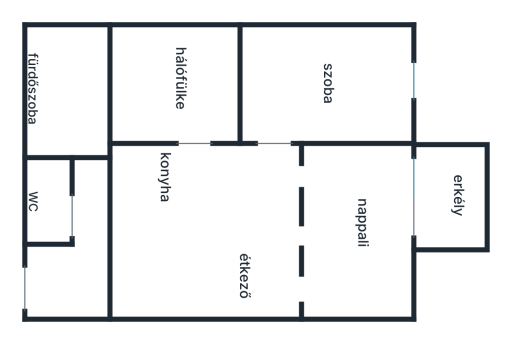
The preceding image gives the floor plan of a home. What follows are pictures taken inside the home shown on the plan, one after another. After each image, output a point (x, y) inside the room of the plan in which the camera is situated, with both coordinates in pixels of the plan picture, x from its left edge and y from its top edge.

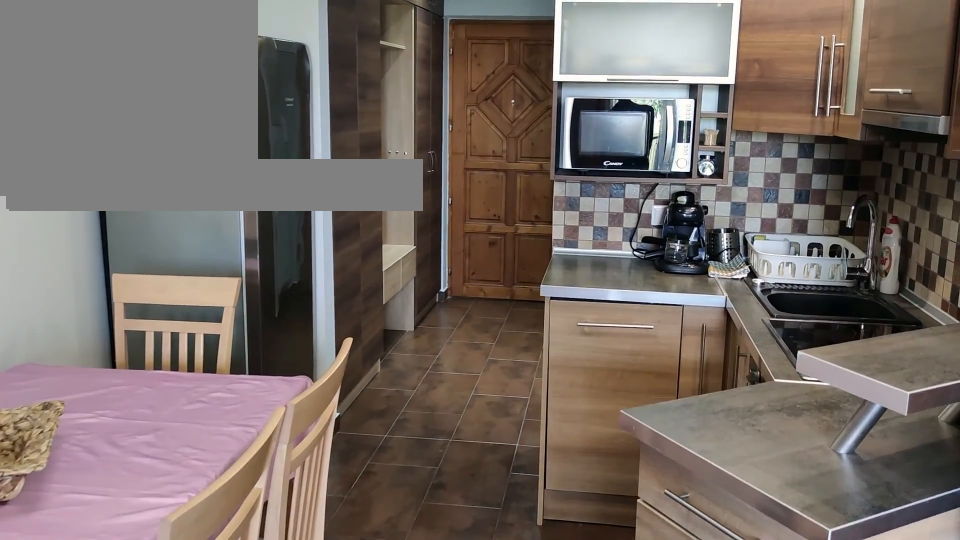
(200, 238)
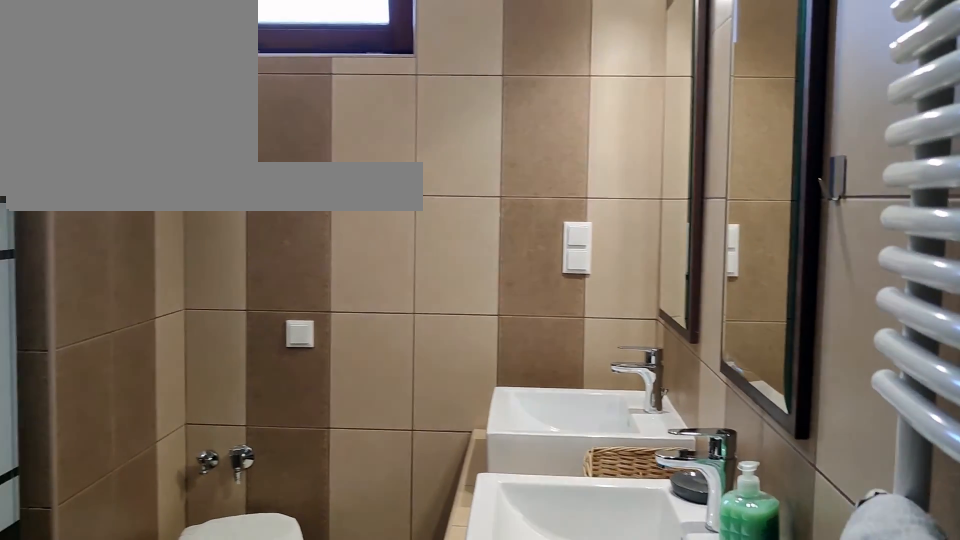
(46, 91)
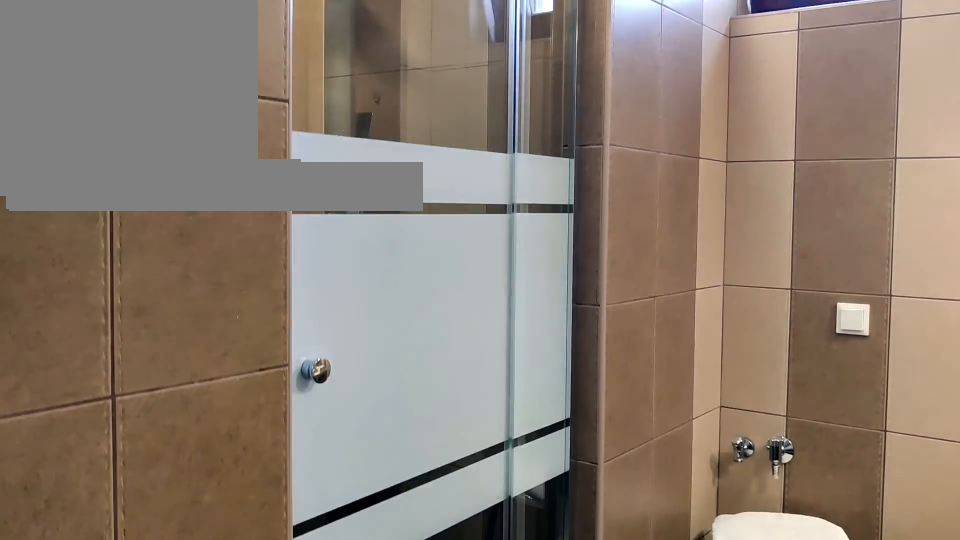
(46, 91)
